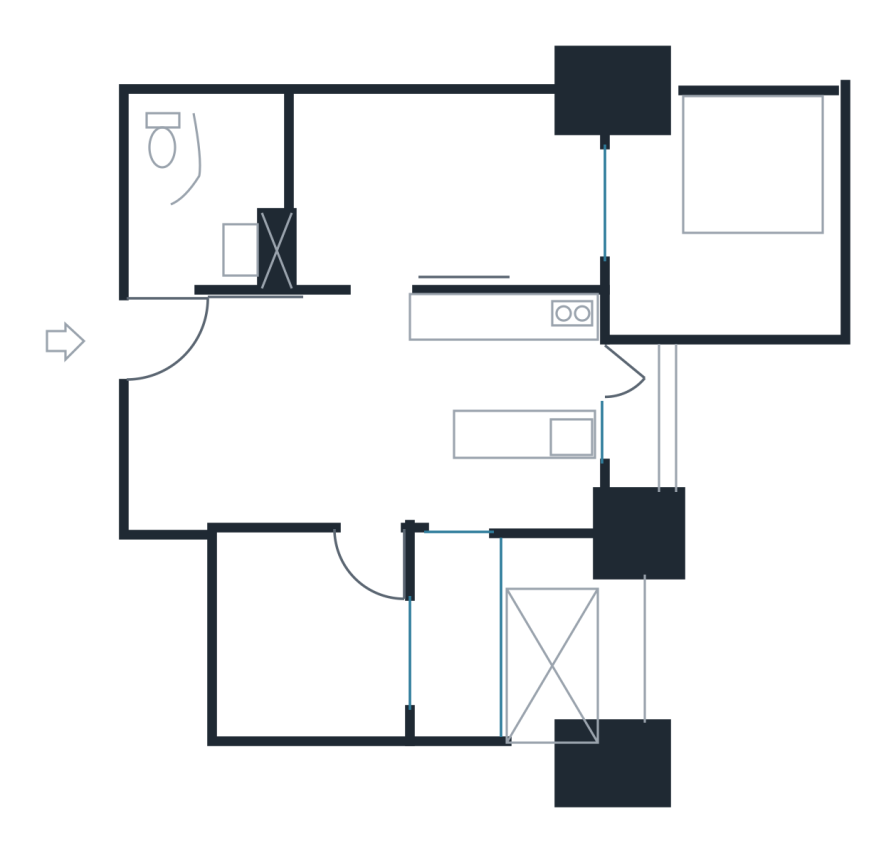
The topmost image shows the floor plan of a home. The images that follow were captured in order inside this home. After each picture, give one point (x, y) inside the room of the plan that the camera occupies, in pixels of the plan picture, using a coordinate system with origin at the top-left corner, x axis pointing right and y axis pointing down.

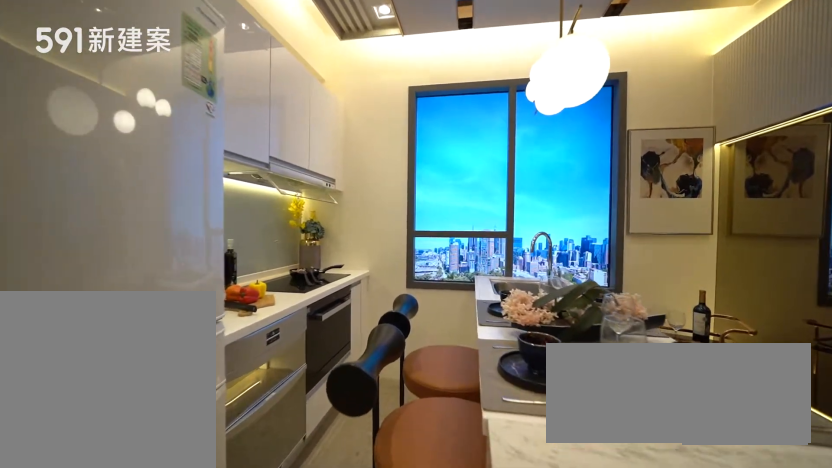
(508, 413)
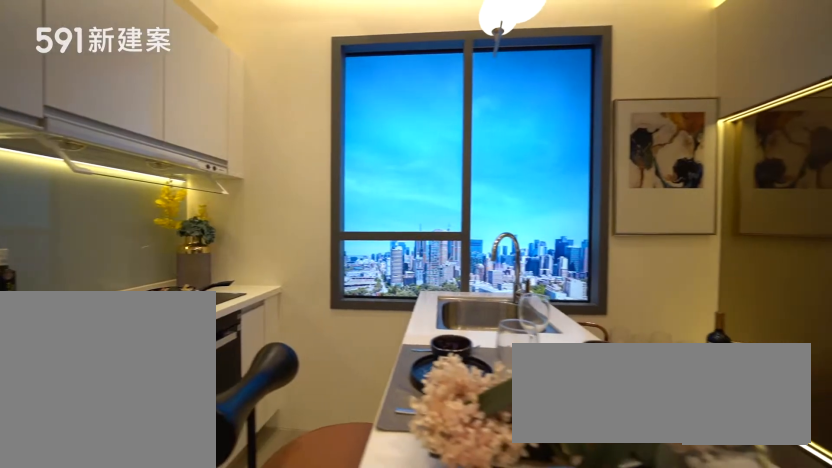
(508, 413)
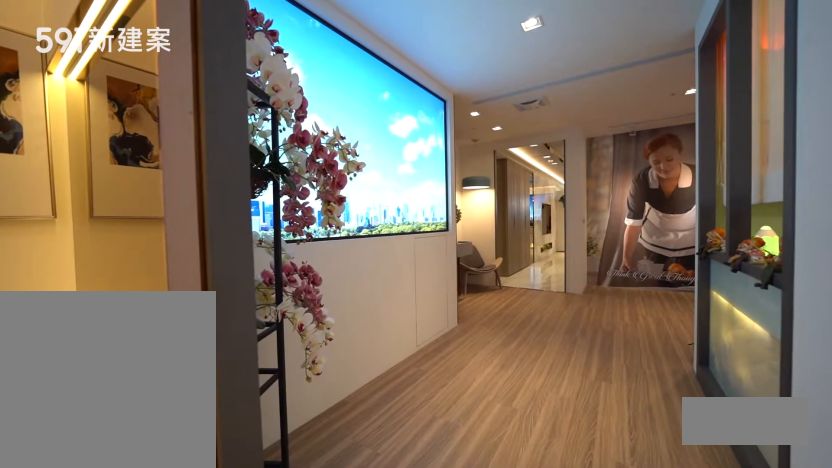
(455, 644)
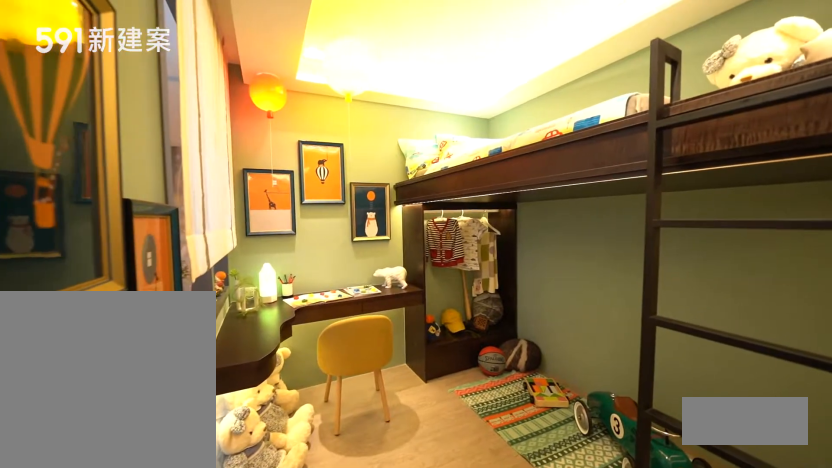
(307, 638)
